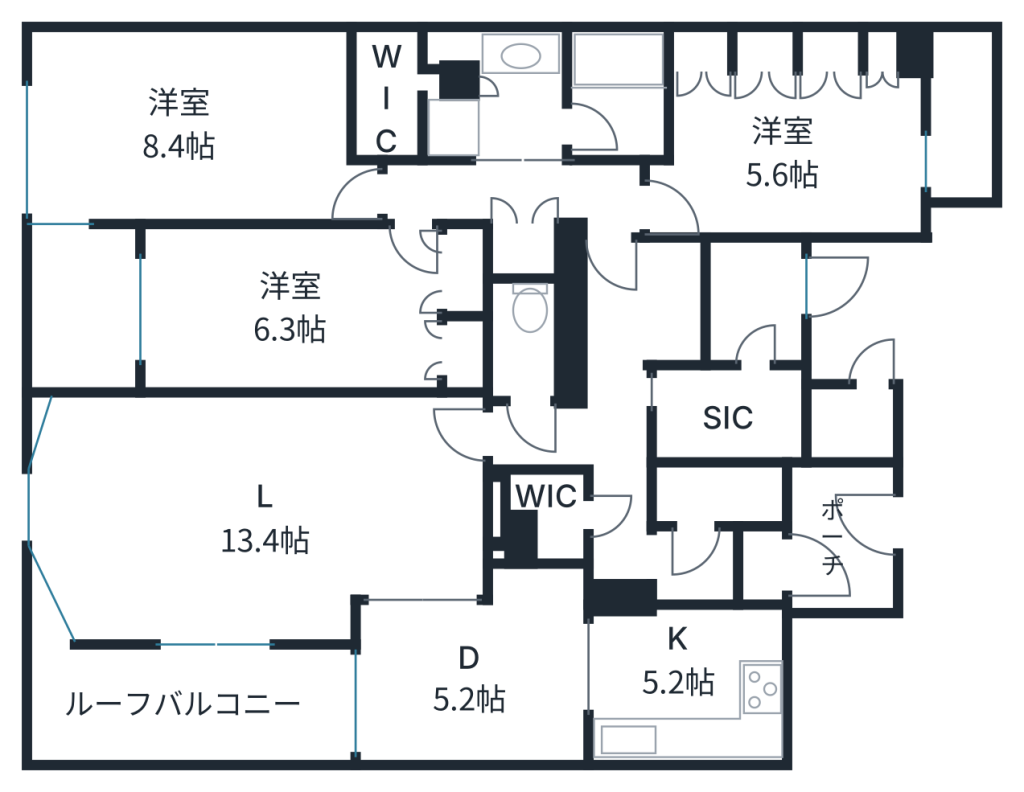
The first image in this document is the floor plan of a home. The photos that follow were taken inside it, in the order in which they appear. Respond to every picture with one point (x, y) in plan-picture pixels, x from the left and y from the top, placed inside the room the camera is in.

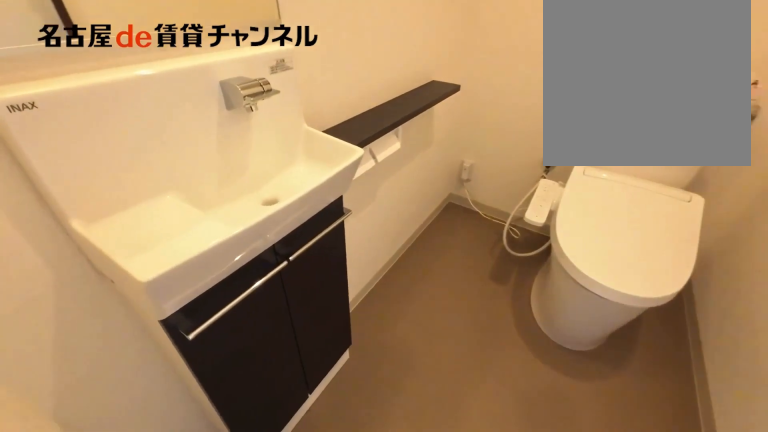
(523, 341)
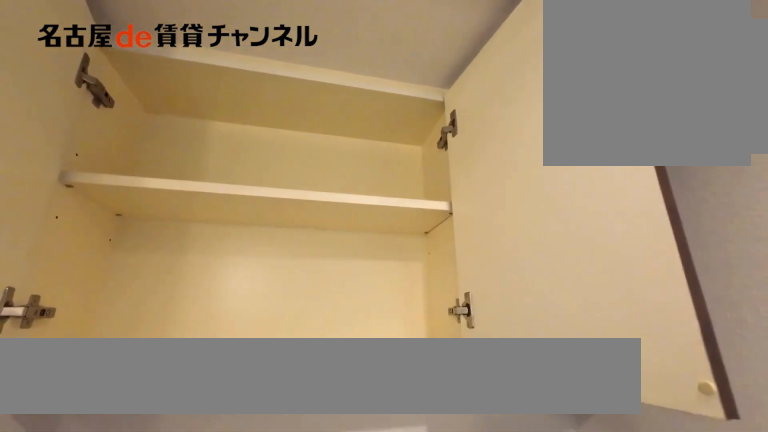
(523, 341)
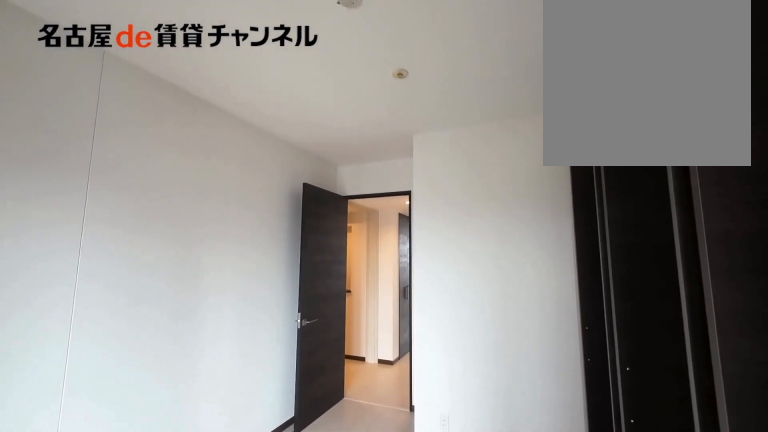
(790, 153)
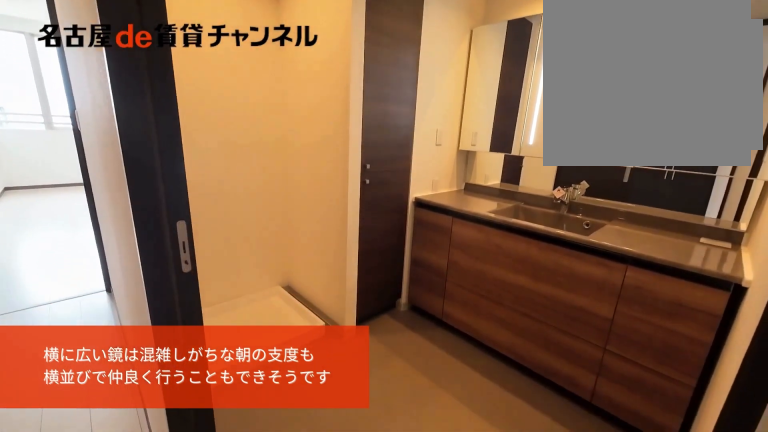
(504, 102)
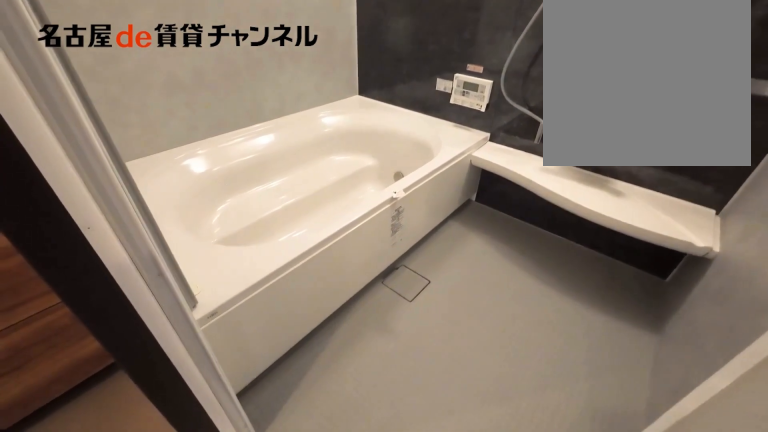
(617, 95)
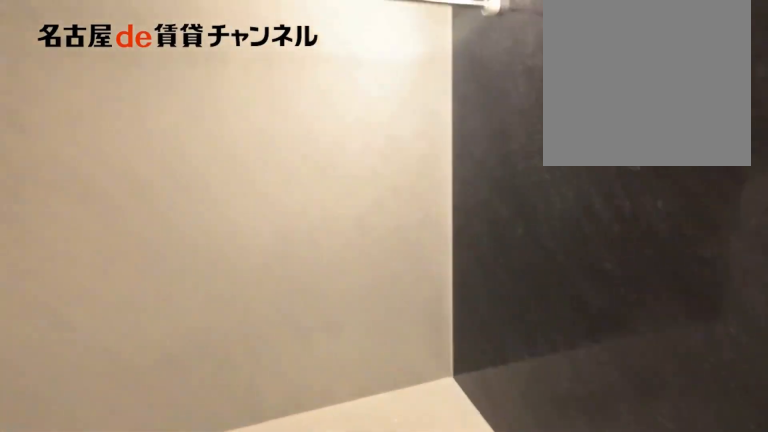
(617, 95)
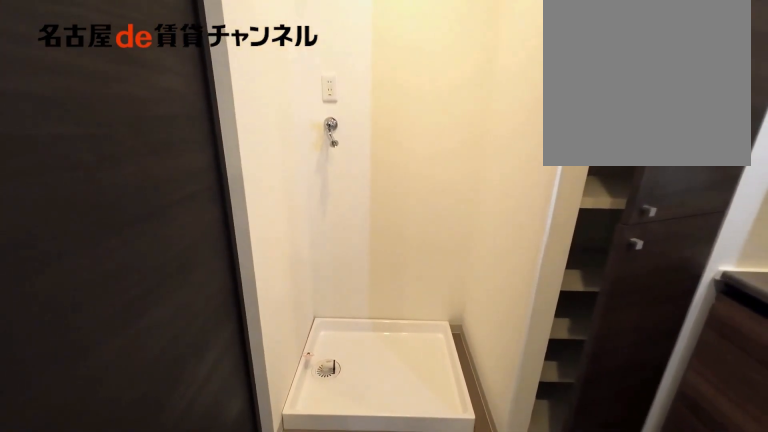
(505, 102)
